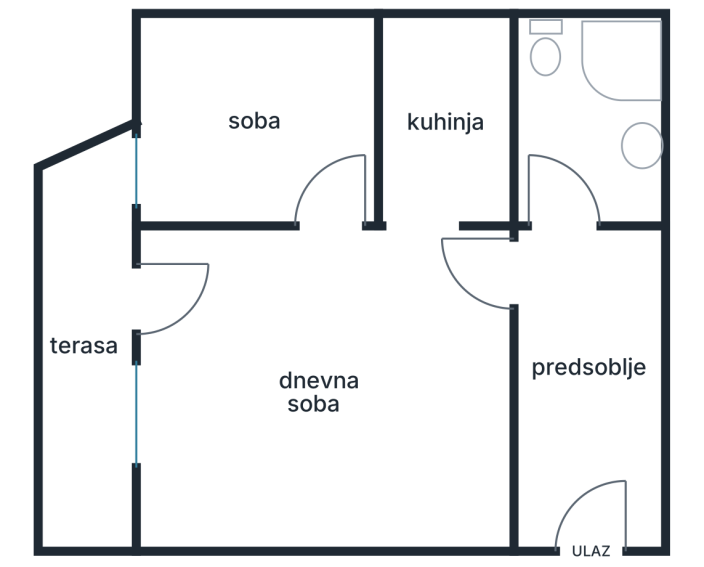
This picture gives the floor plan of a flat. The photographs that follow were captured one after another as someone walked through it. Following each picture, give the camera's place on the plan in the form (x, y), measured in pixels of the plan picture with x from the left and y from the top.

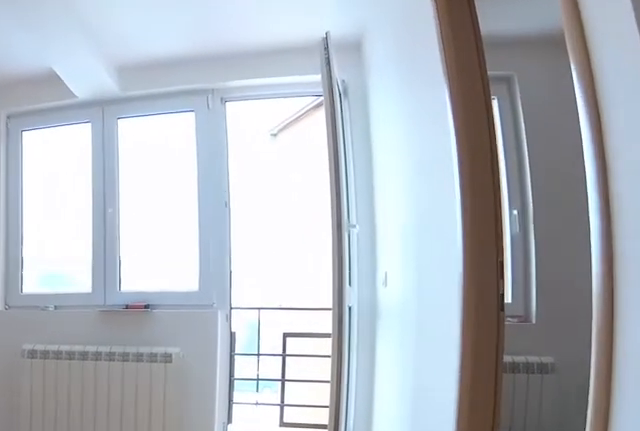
(463, 267)
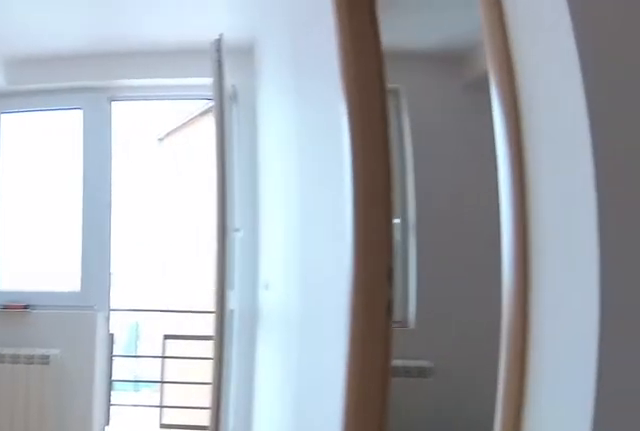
(454, 262)
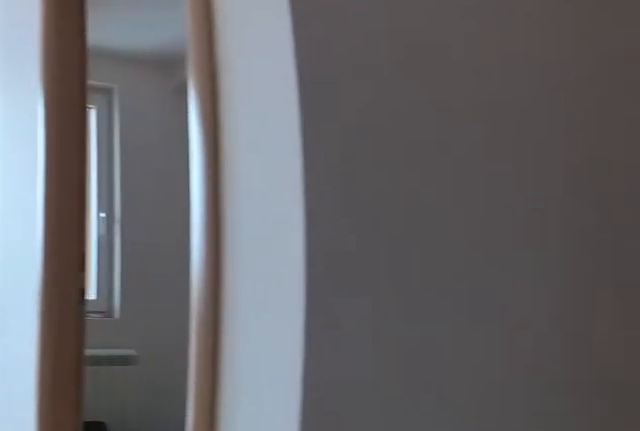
(448, 261)
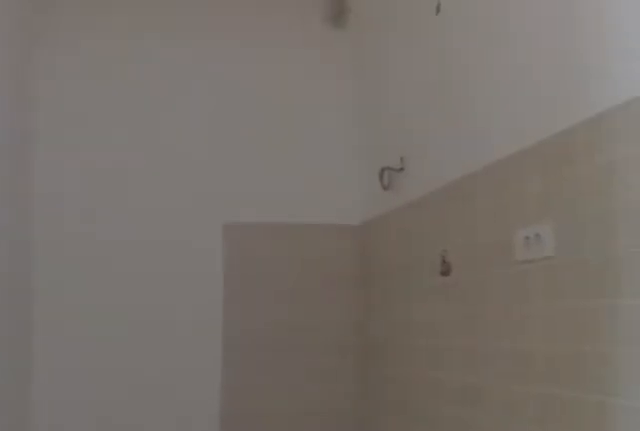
(437, 251)
